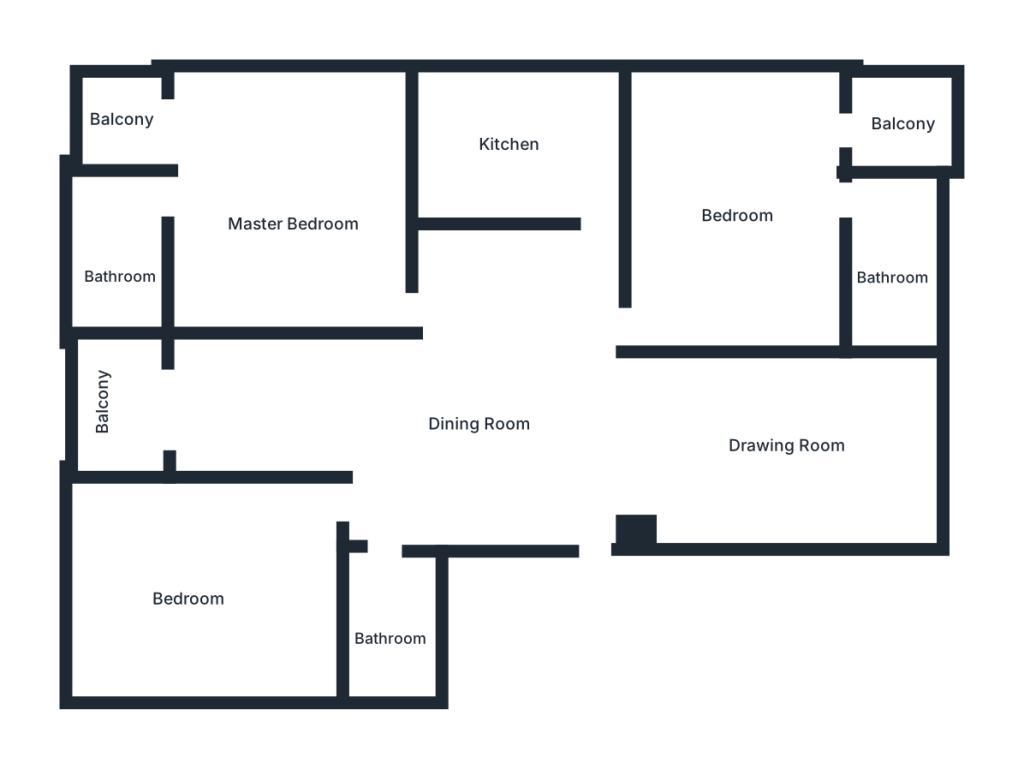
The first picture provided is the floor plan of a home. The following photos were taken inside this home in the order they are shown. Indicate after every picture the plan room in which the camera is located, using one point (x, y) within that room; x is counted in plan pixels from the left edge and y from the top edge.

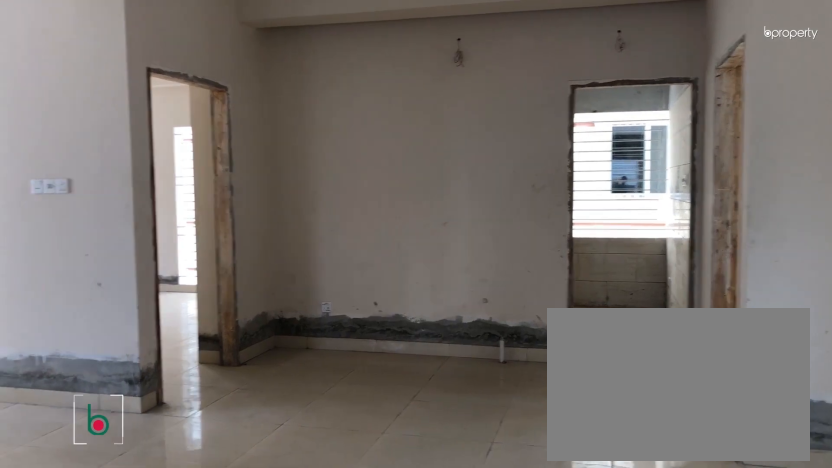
(447, 430)
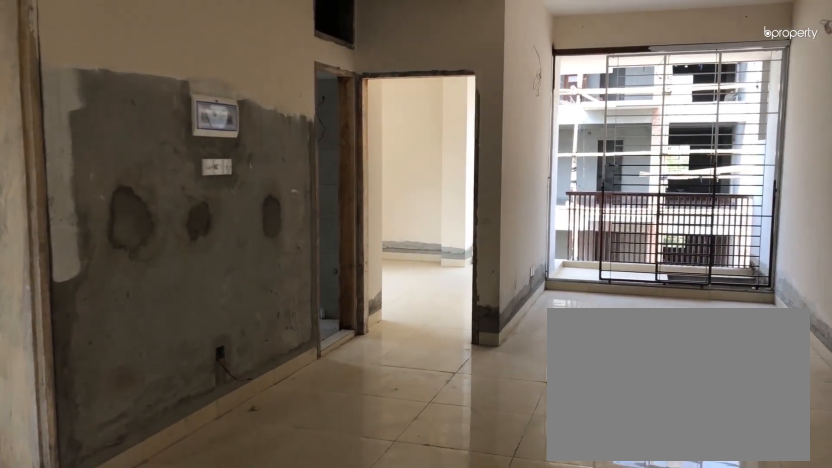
(447, 430)
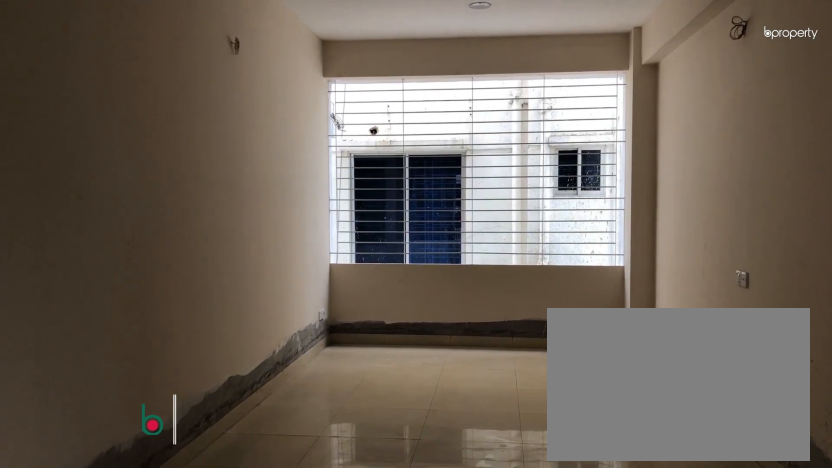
(787, 448)
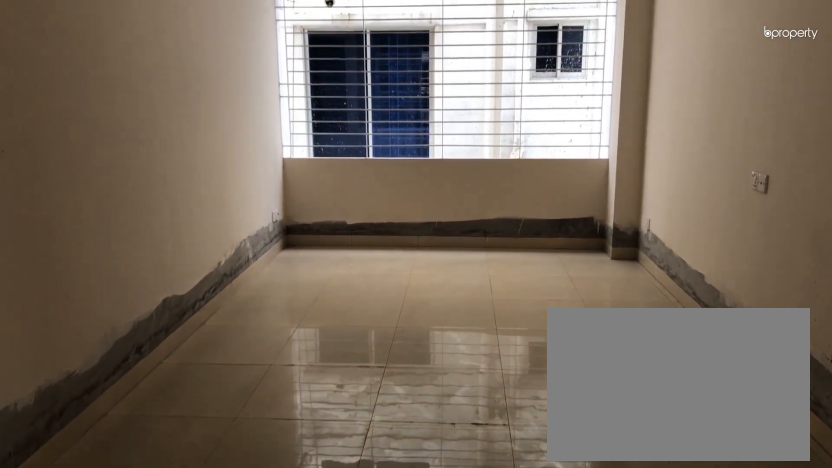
(787, 448)
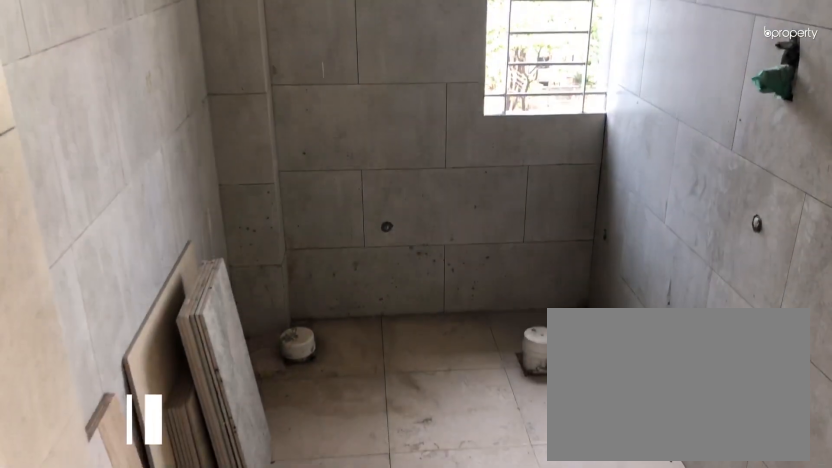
(389, 616)
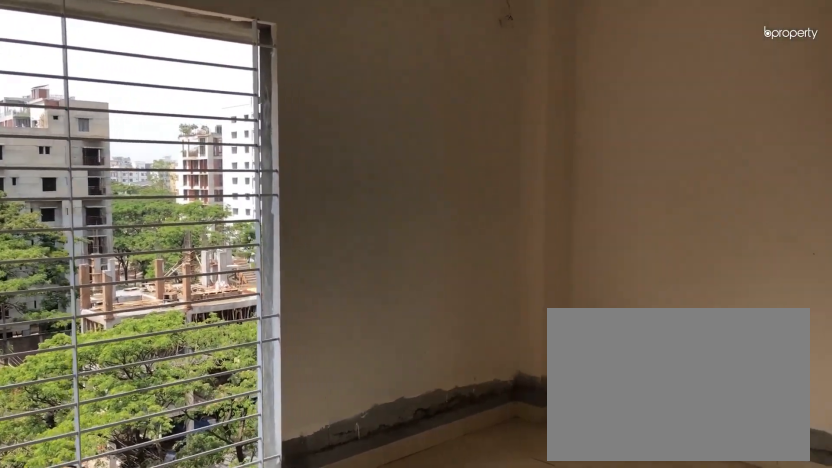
(212, 574)
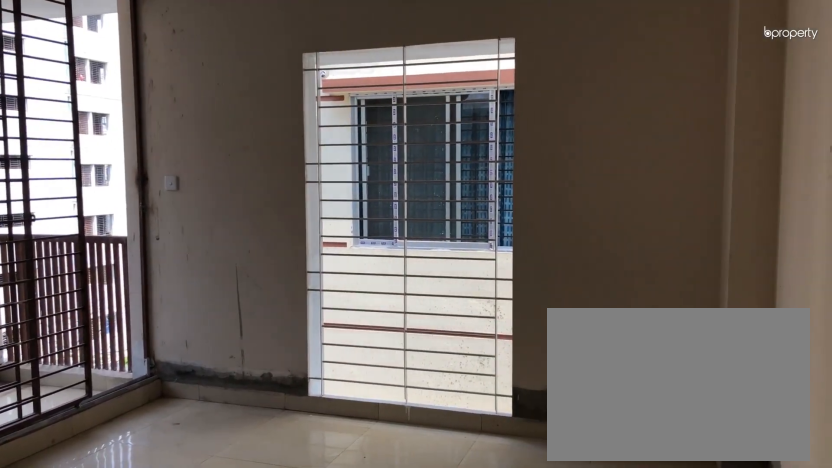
(292, 202)
